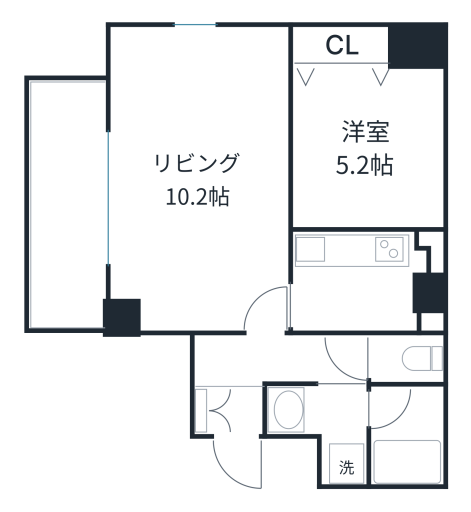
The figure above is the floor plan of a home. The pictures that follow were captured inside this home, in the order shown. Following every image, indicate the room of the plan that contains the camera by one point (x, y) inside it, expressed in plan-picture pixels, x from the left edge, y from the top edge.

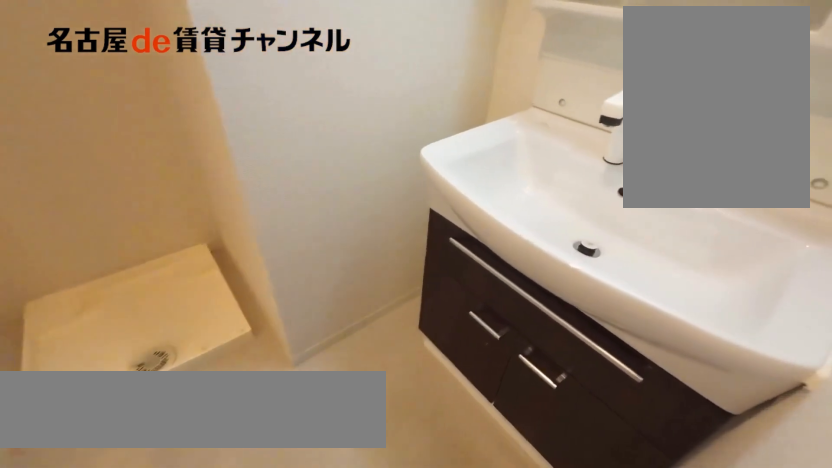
(327, 425)
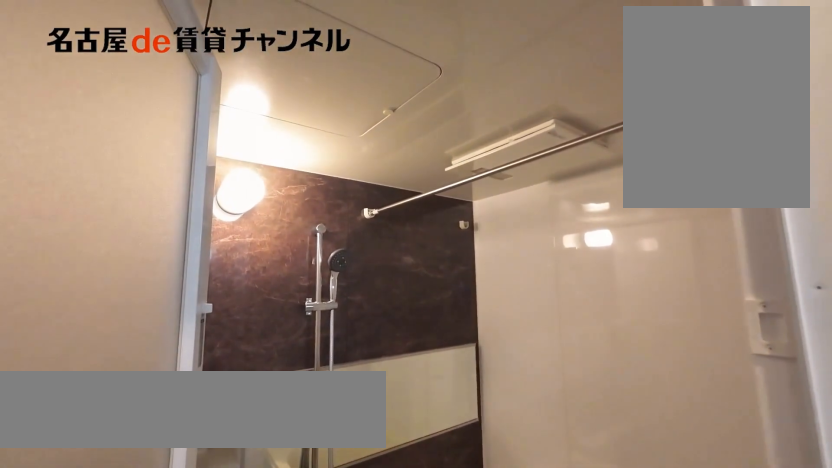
(405, 435)
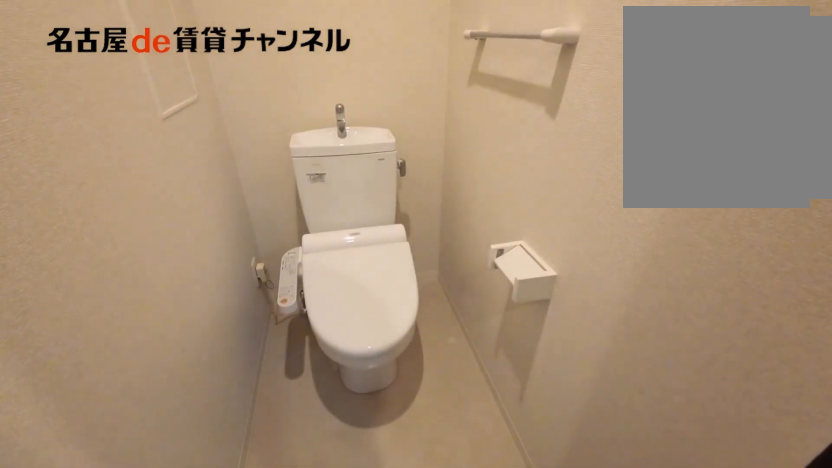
(405, 359)
